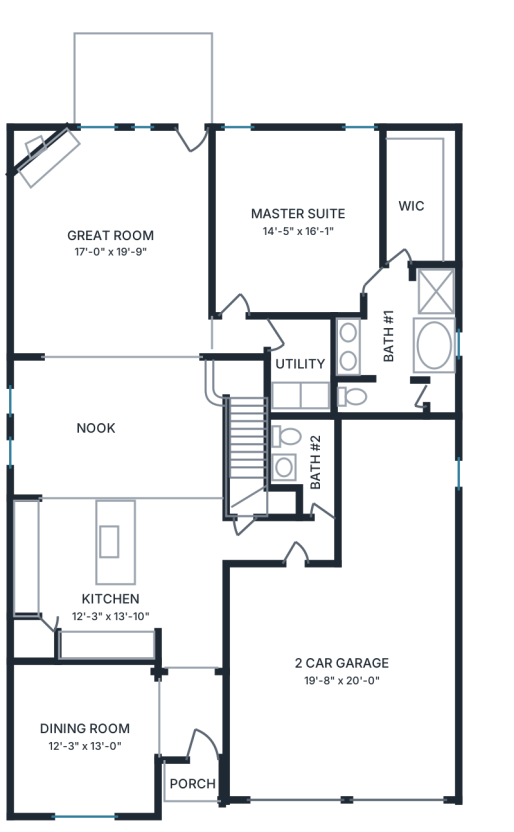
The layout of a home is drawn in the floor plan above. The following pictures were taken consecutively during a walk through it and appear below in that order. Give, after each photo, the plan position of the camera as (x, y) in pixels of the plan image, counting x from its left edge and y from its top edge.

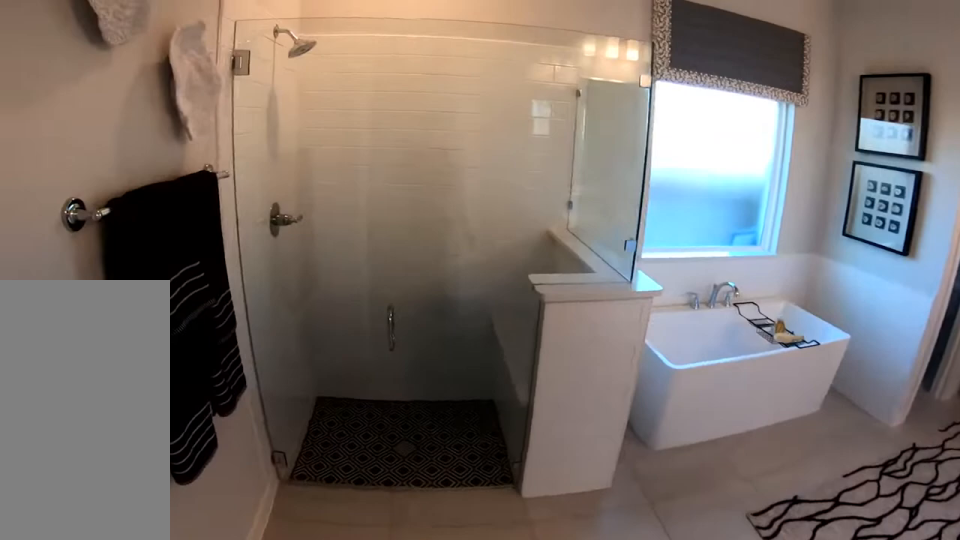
(365, 265)
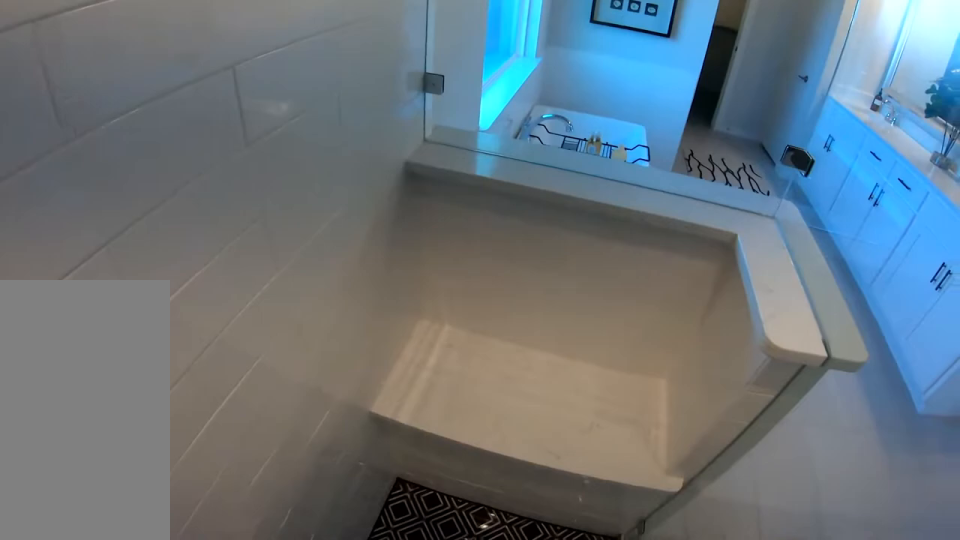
(365, 315)
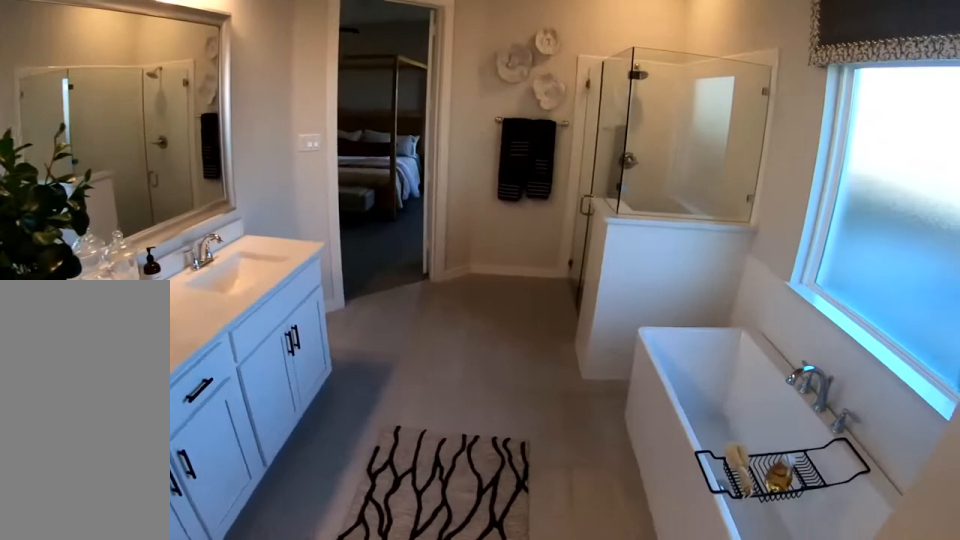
(394, 370)
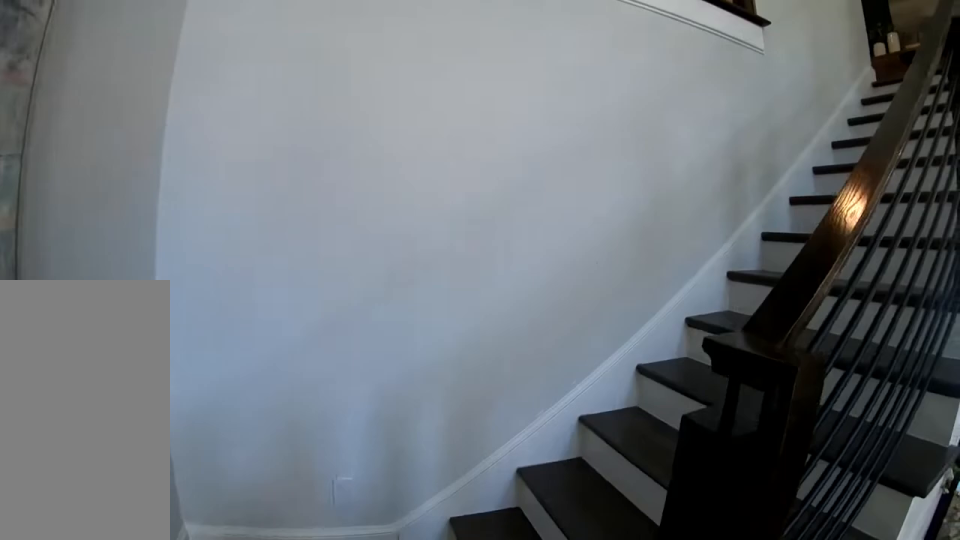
(194, 322)
